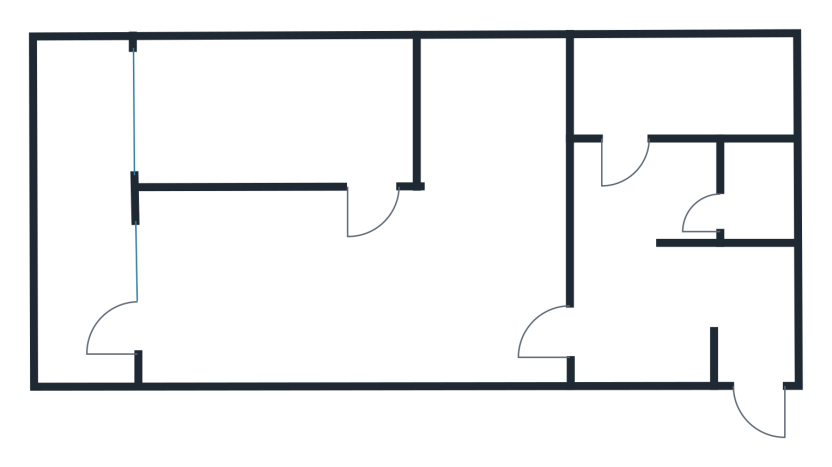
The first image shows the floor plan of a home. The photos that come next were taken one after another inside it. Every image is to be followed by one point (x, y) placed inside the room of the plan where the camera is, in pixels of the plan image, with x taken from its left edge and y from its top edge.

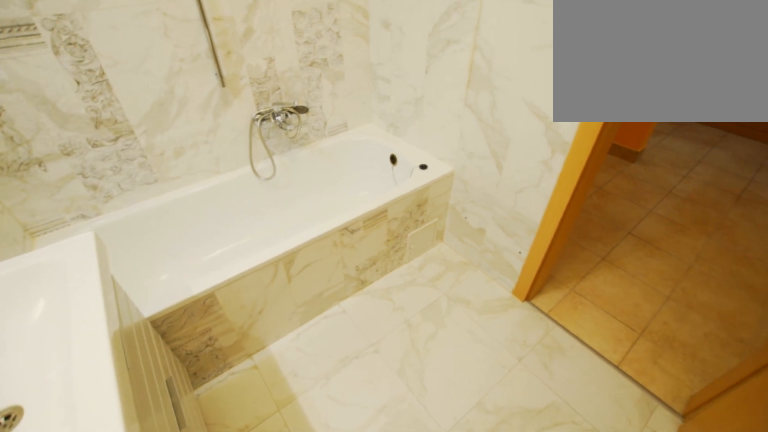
(673, 74)
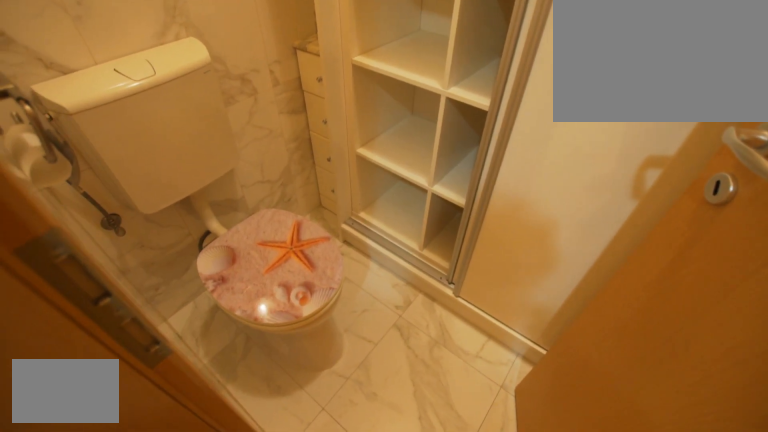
(760, 182)
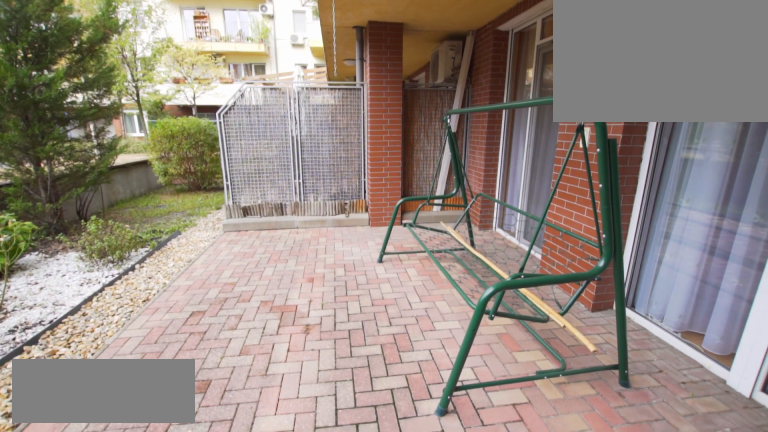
(83, 223)
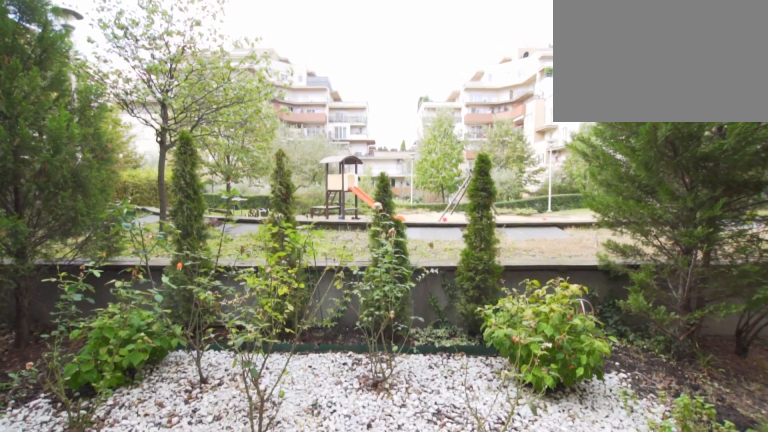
(82, 222)
